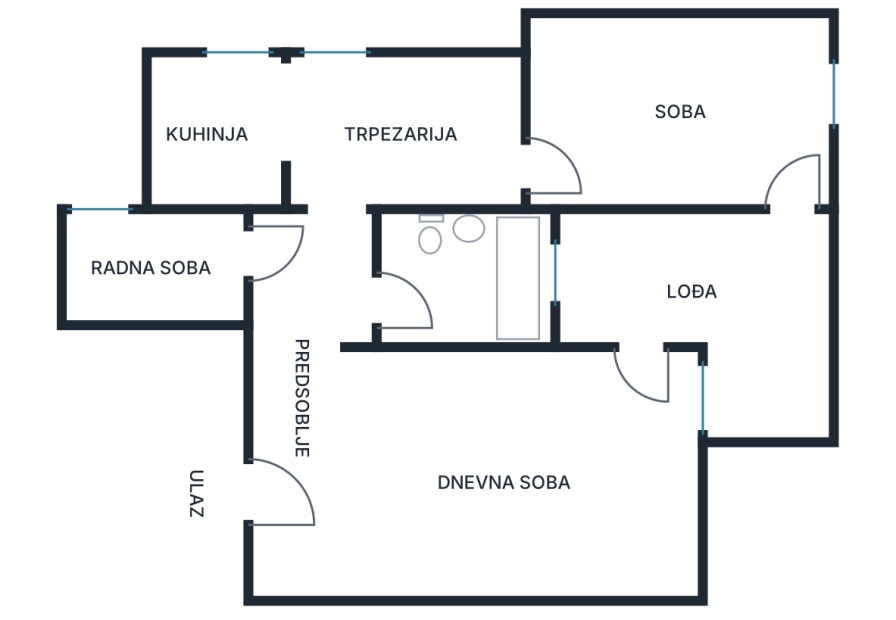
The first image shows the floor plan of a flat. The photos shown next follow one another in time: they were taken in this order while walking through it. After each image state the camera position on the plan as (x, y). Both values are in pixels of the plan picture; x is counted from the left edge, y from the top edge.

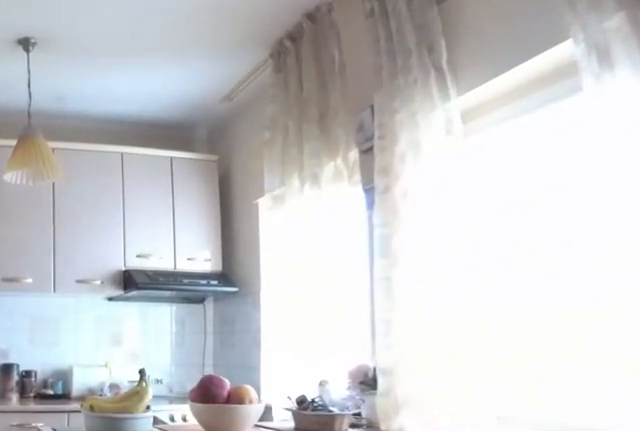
(404, 176)
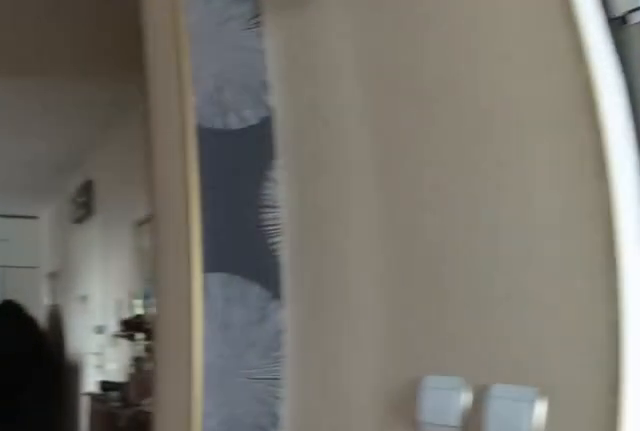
(329, 153)
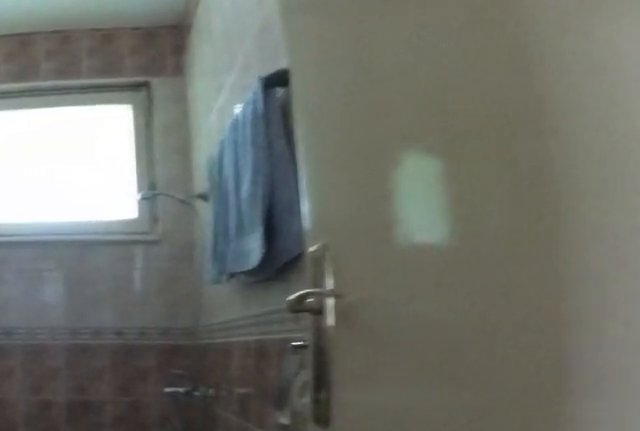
(375, 313)
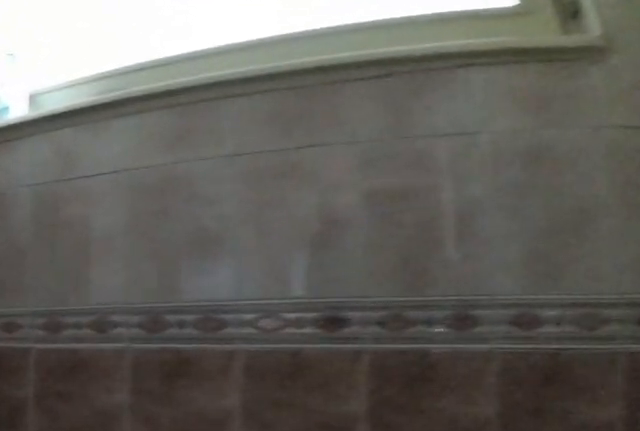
(490, 321)
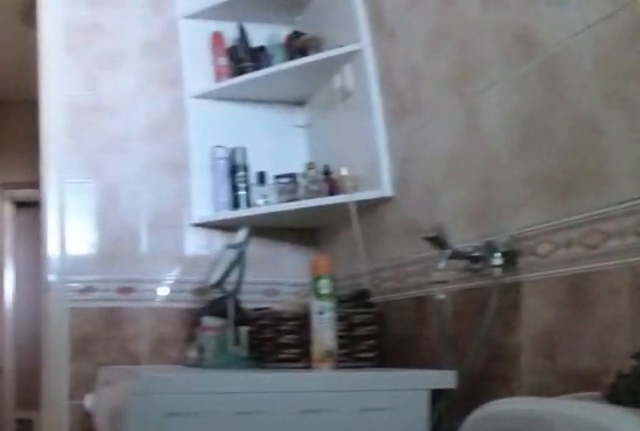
(532, 325)
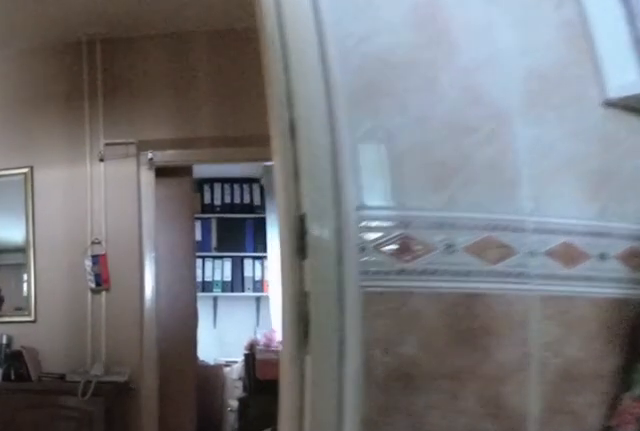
(458, 312)
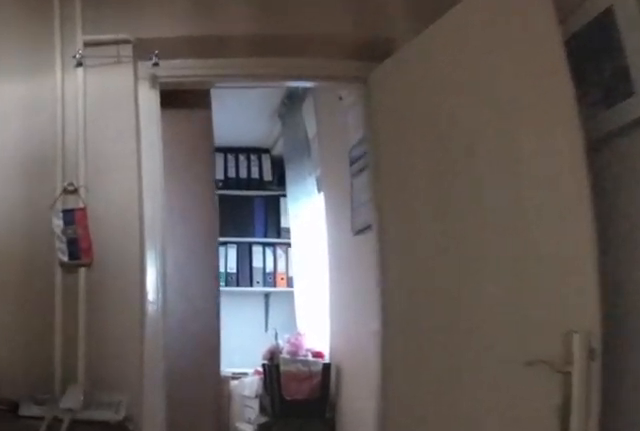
(377, 312)
